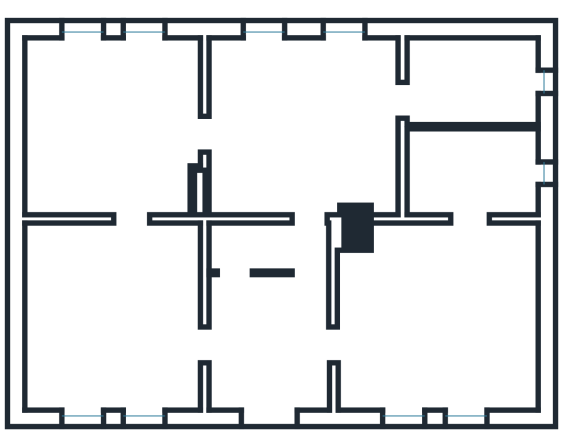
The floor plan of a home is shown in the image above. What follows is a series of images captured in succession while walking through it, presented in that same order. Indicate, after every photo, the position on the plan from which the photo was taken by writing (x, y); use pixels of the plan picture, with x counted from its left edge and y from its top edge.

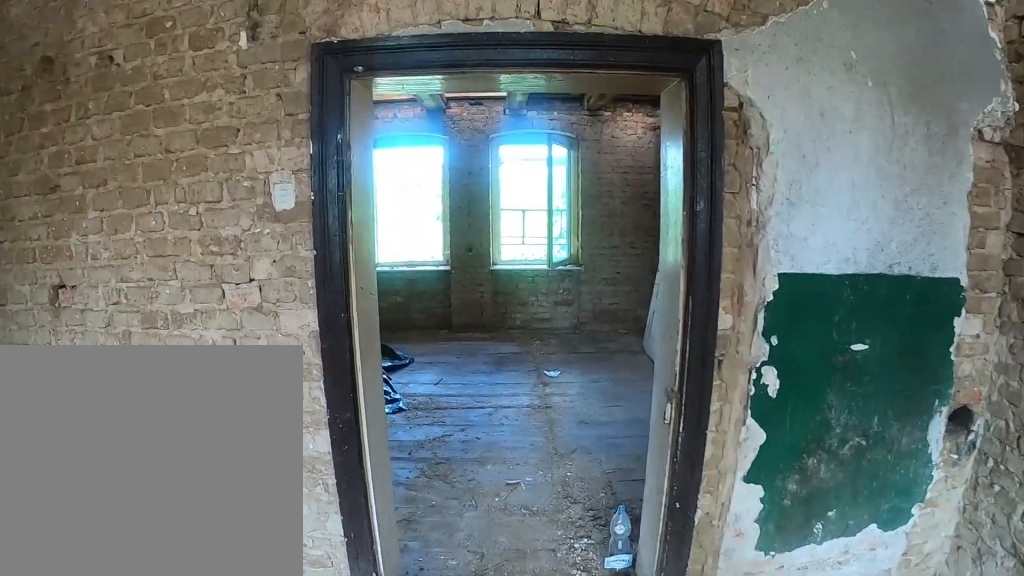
(110, 297)
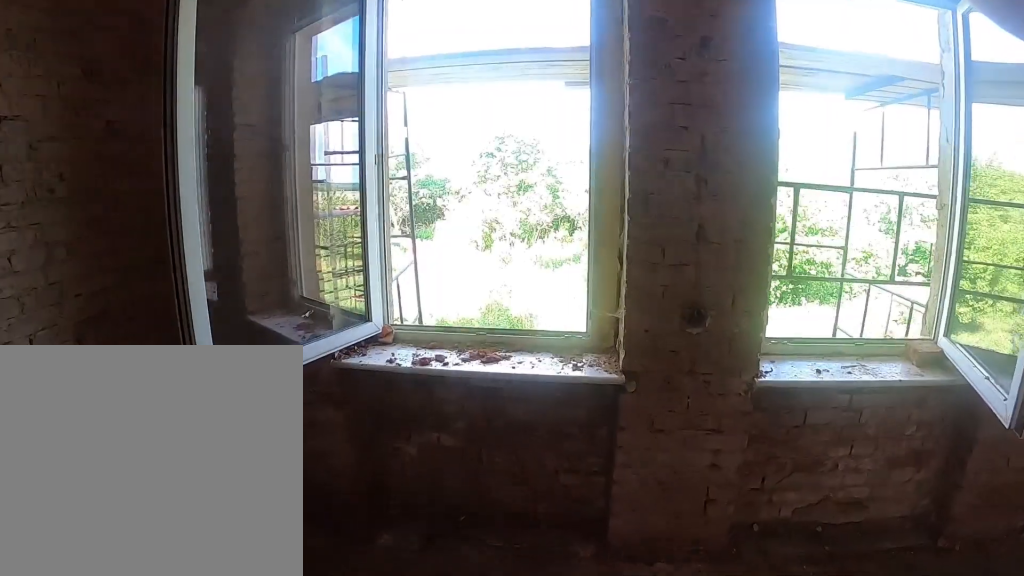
(81, 124)
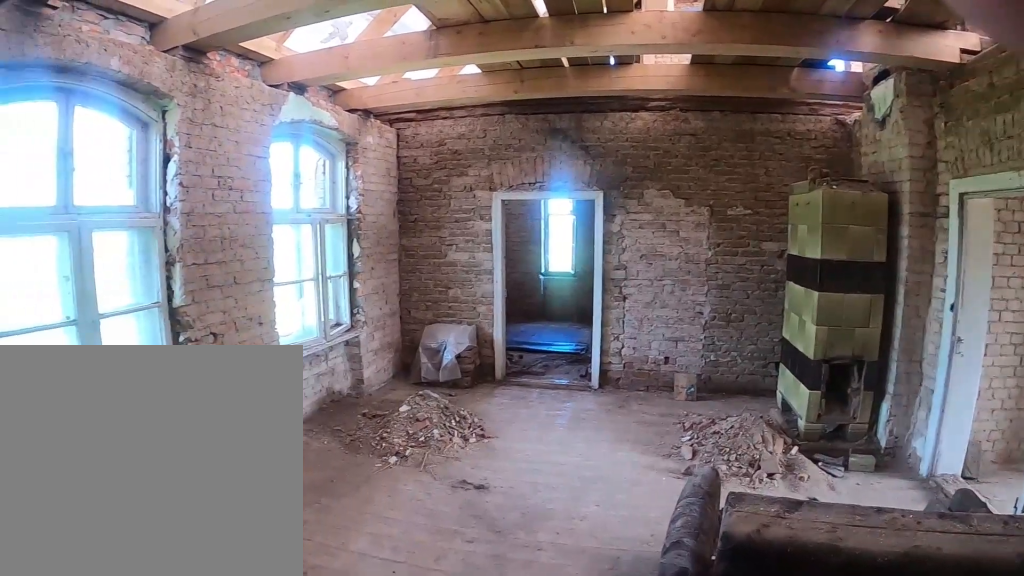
(208, 134)
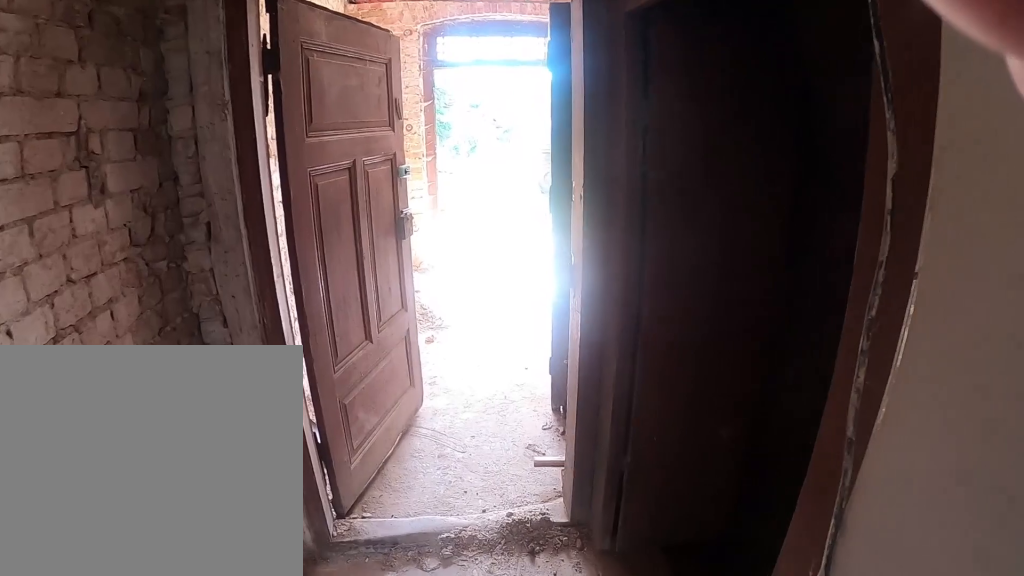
(315, 209)
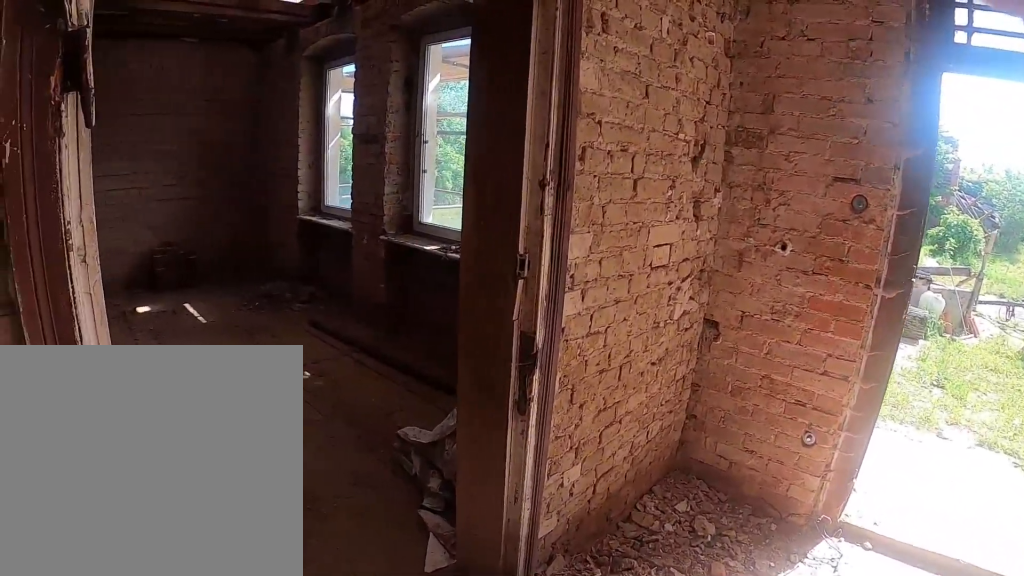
(299, 322)
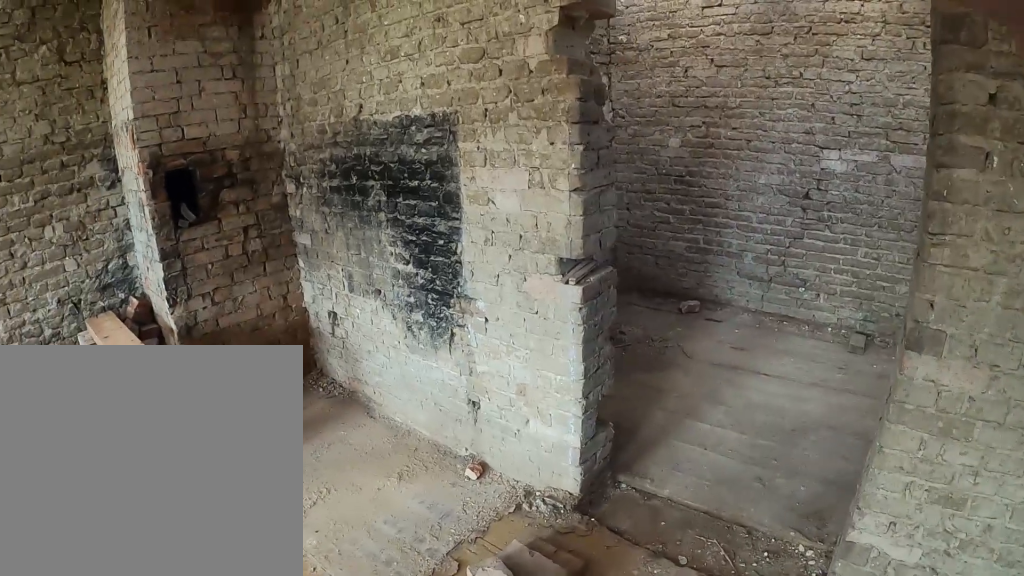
(432, 277)
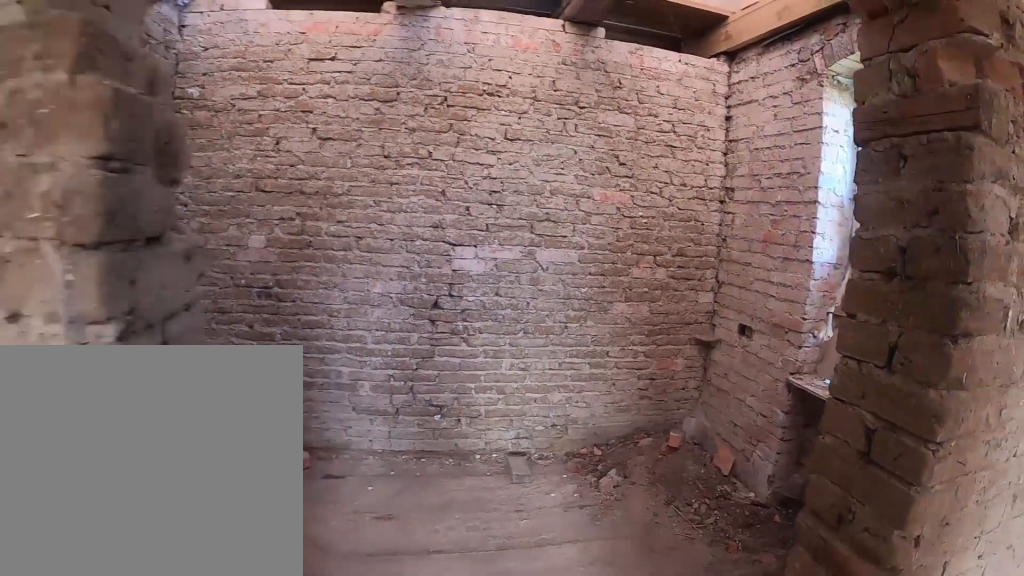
(431, 291)
